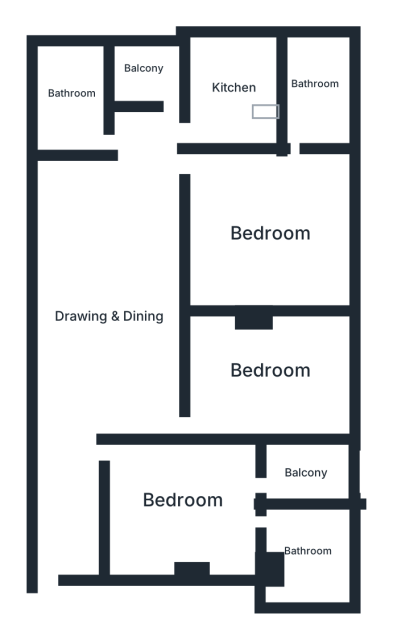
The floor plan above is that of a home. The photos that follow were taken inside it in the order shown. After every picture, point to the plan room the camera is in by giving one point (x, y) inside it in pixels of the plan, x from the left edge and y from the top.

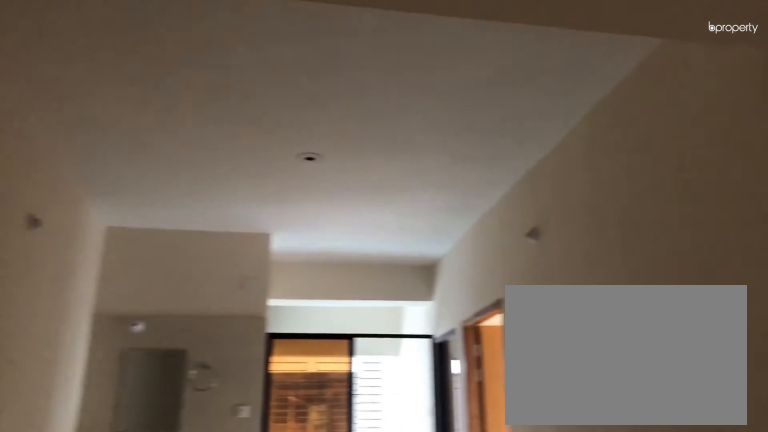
(109, 313)
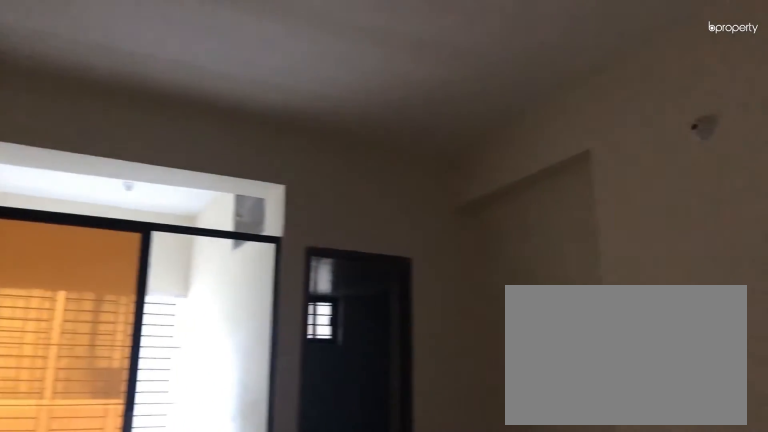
(182, 502)
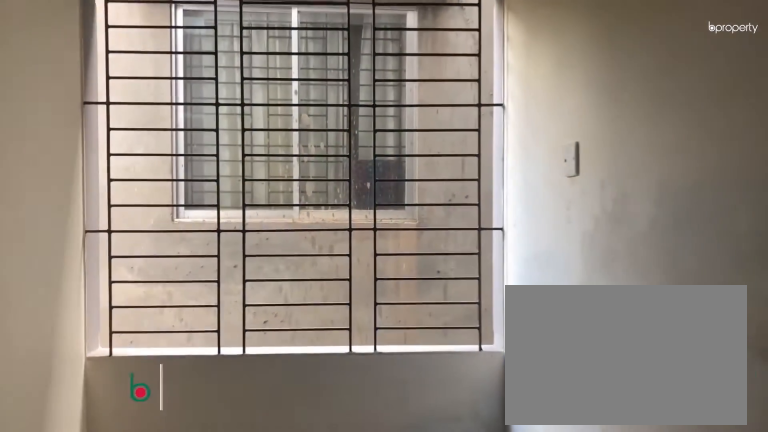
(307, 473)
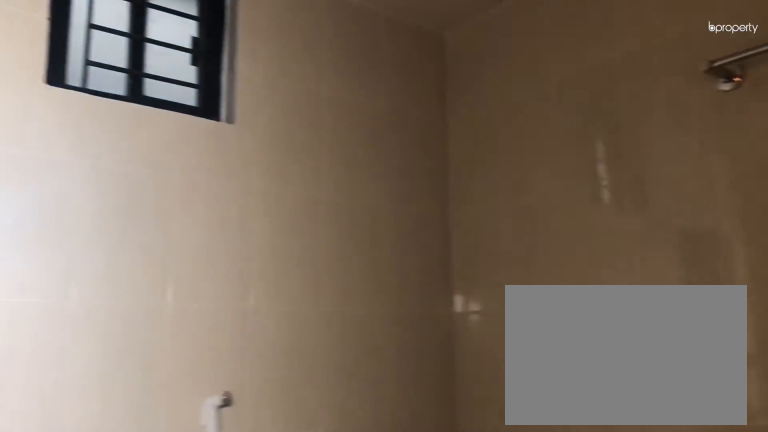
(309, 554)
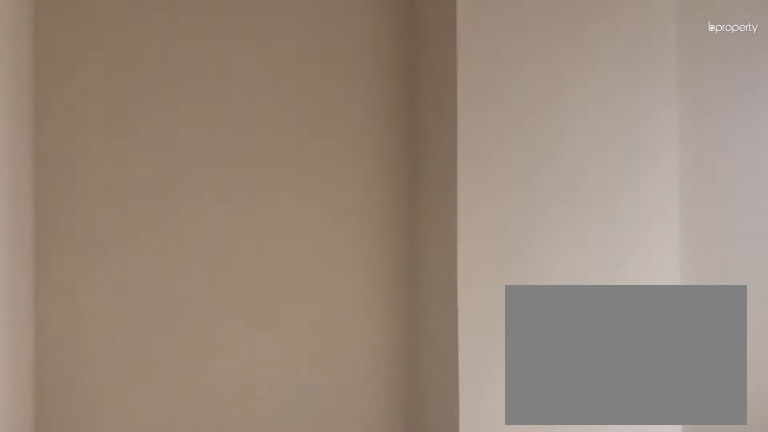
(272, 369)
